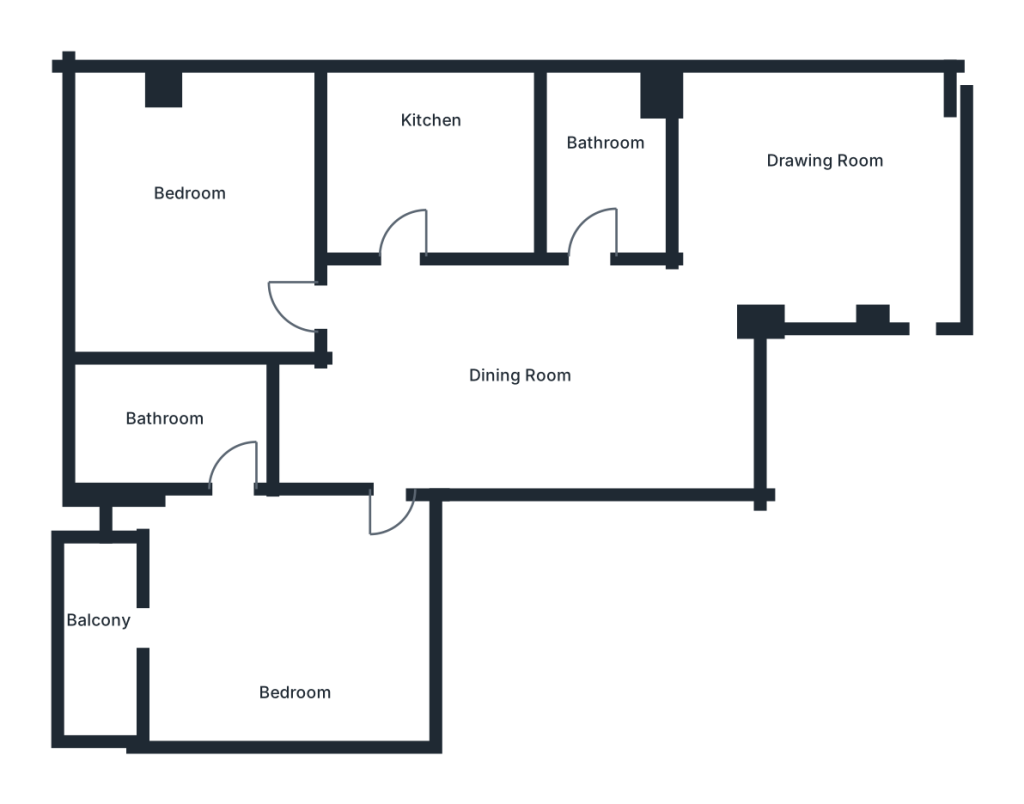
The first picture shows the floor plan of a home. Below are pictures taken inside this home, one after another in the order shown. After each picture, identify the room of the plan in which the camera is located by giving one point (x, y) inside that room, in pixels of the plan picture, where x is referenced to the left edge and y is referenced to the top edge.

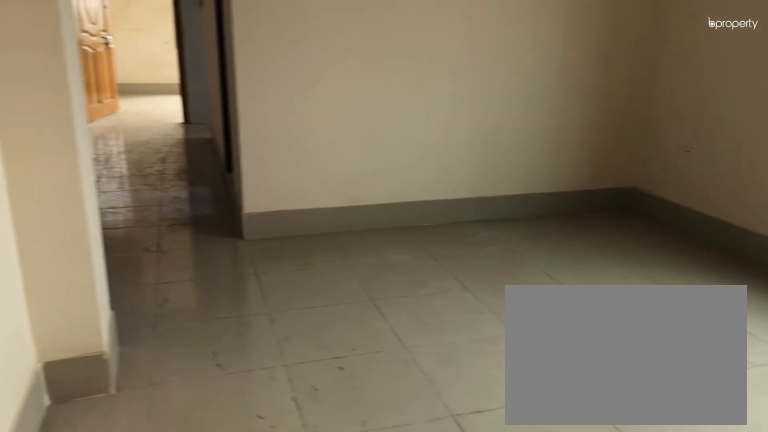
(817, 200)
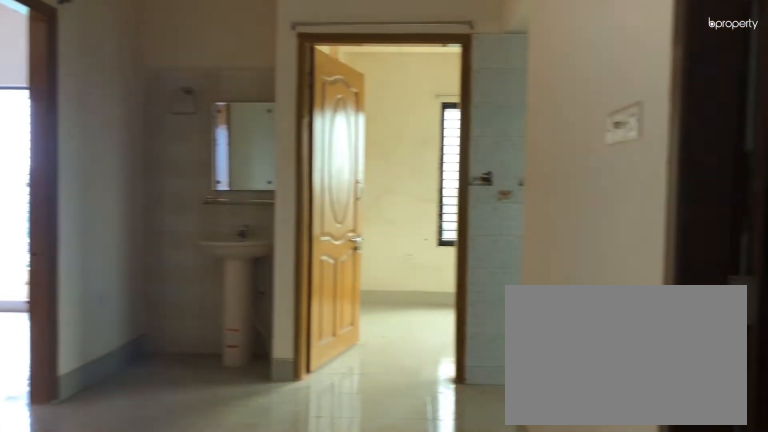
(523, 360)
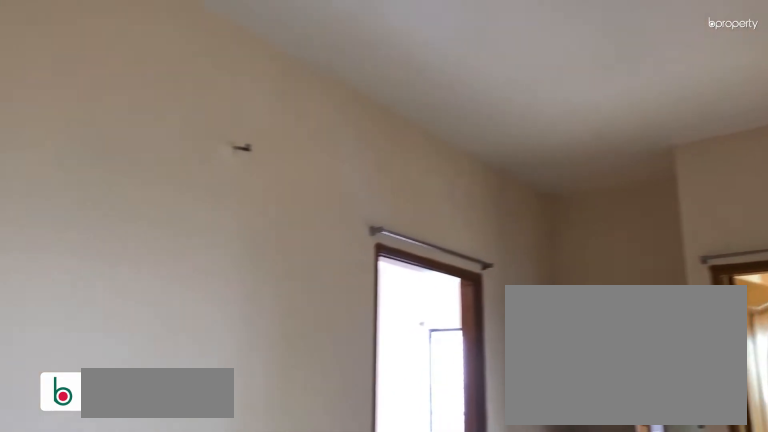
(523, 360)
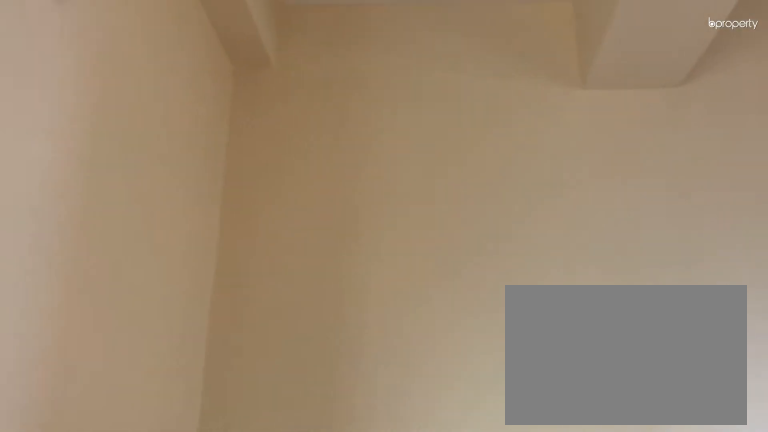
(523, 360)
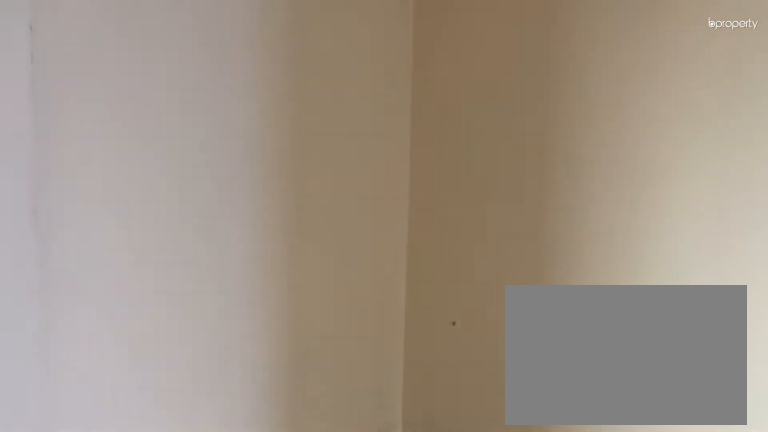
(523, 360)
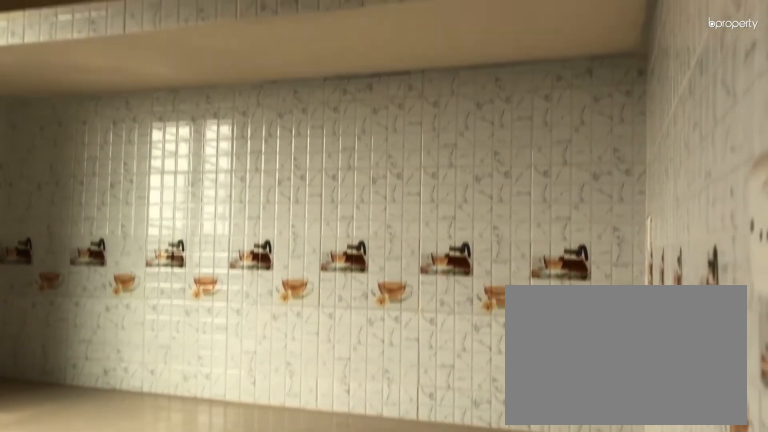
(436, 159)
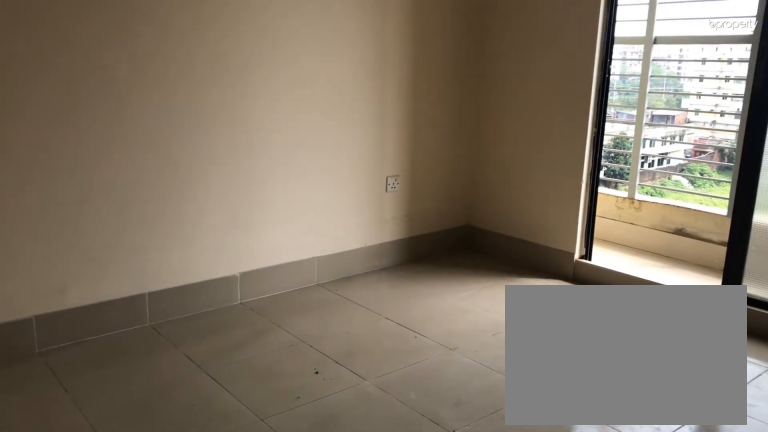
(291, 623)
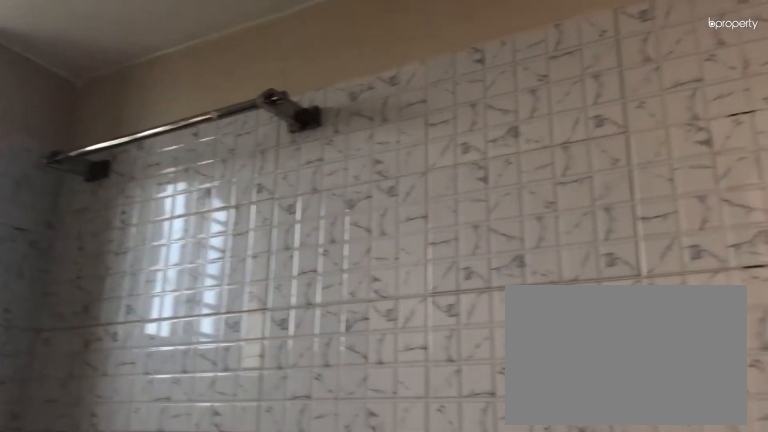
(142, 402)
